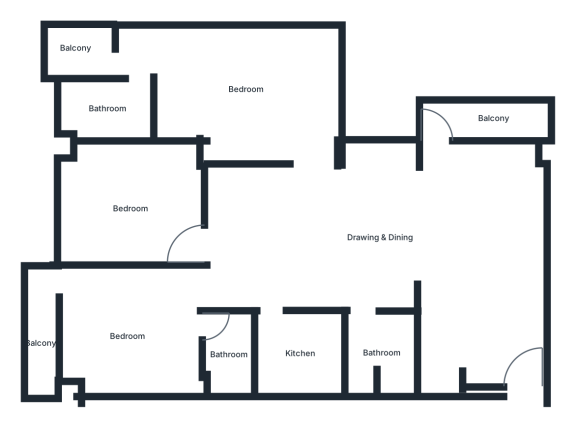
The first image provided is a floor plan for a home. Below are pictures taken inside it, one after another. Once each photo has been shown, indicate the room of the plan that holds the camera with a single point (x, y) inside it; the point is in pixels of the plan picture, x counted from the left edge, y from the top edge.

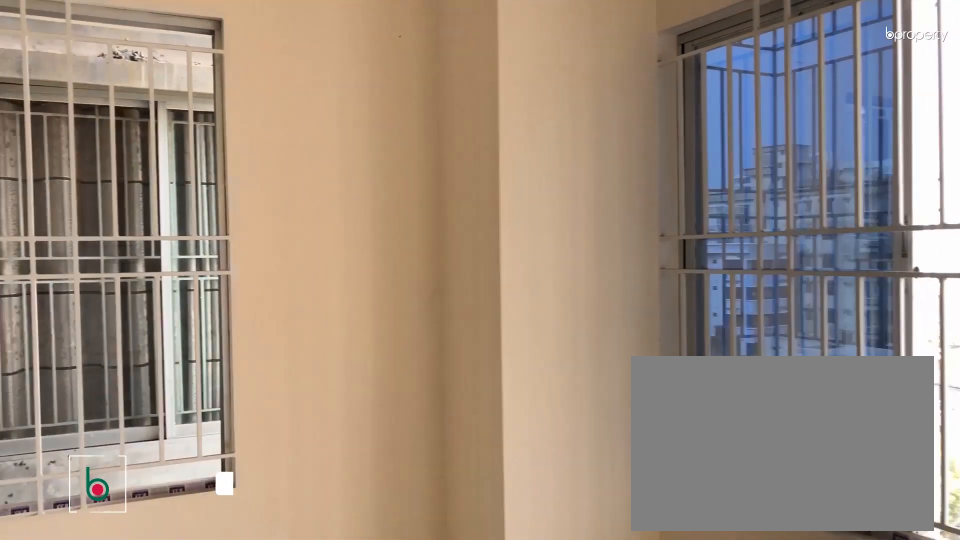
(131, 337)
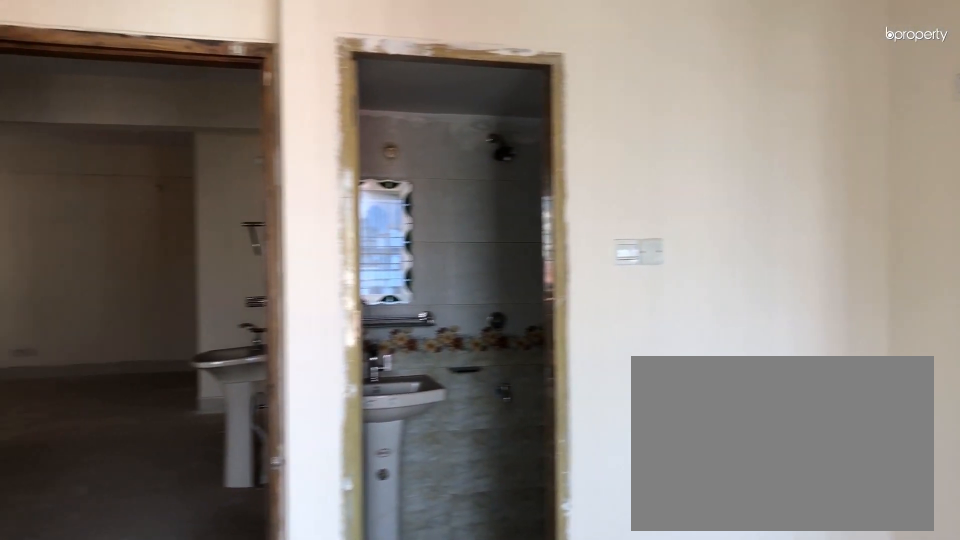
(131, 337)
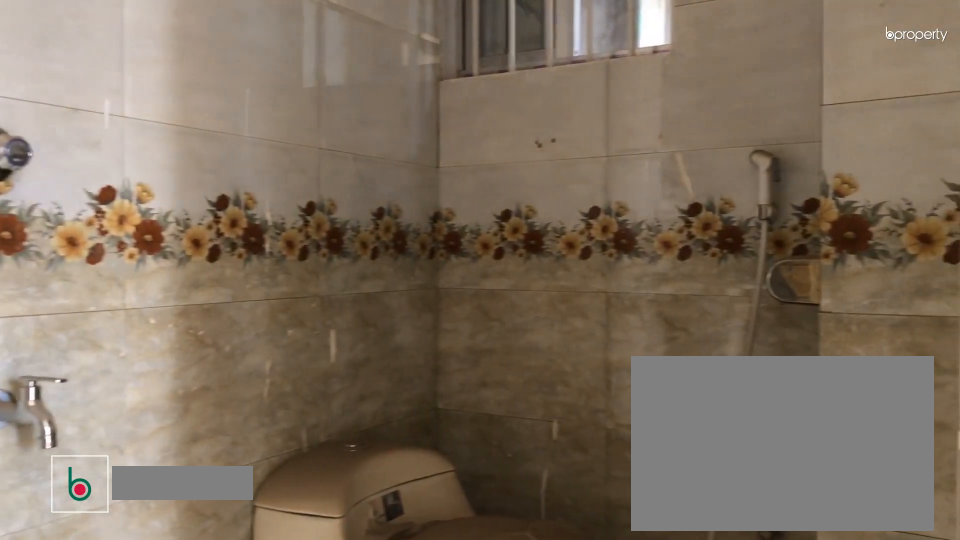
(228, 352)
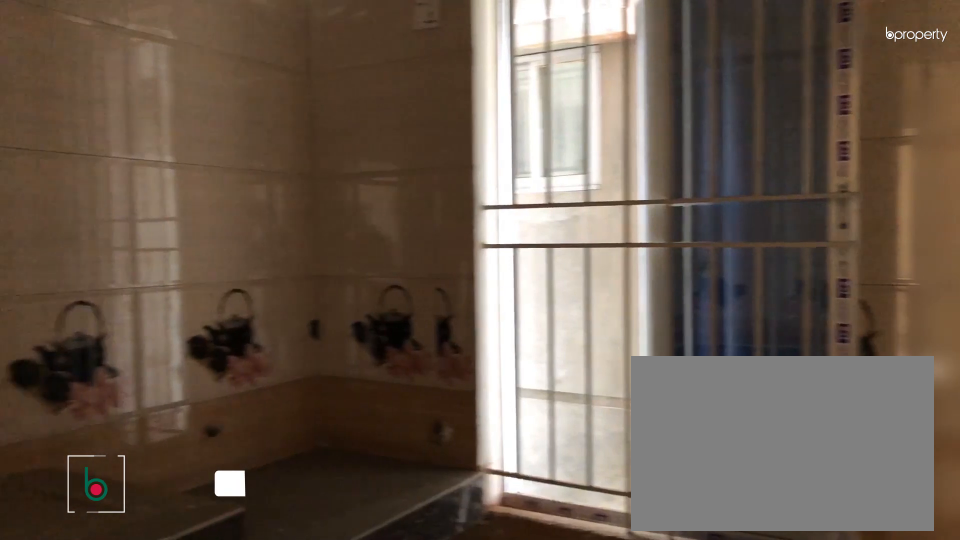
(302, 353)
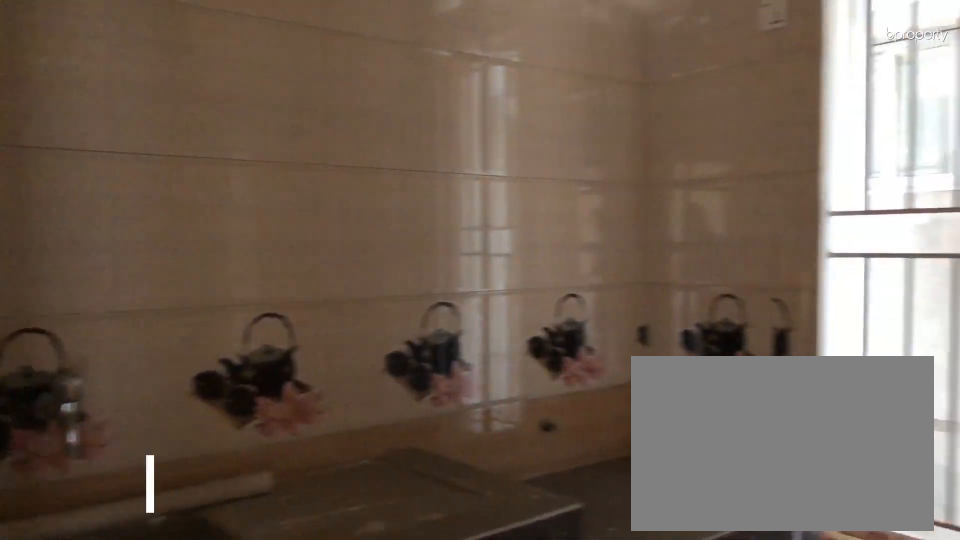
(302, 353)
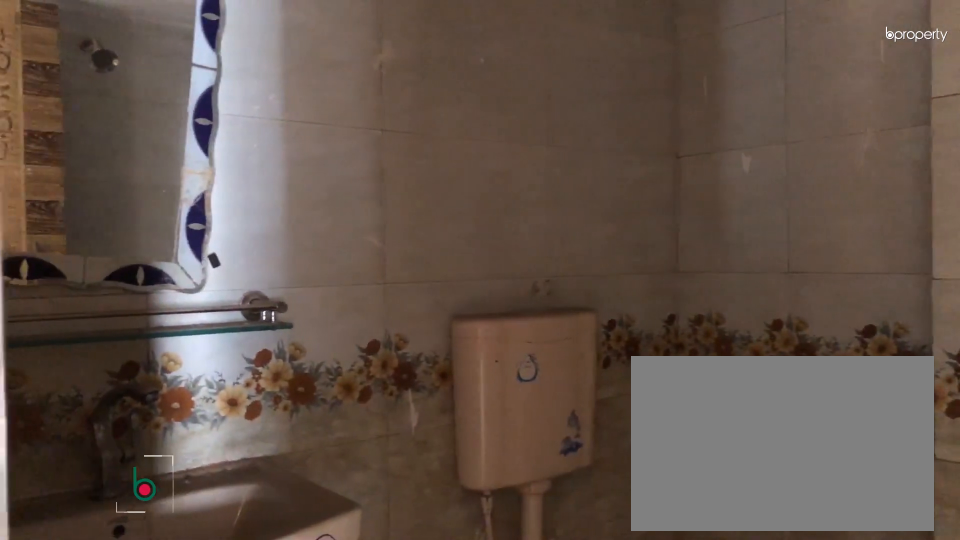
(380, 345)
